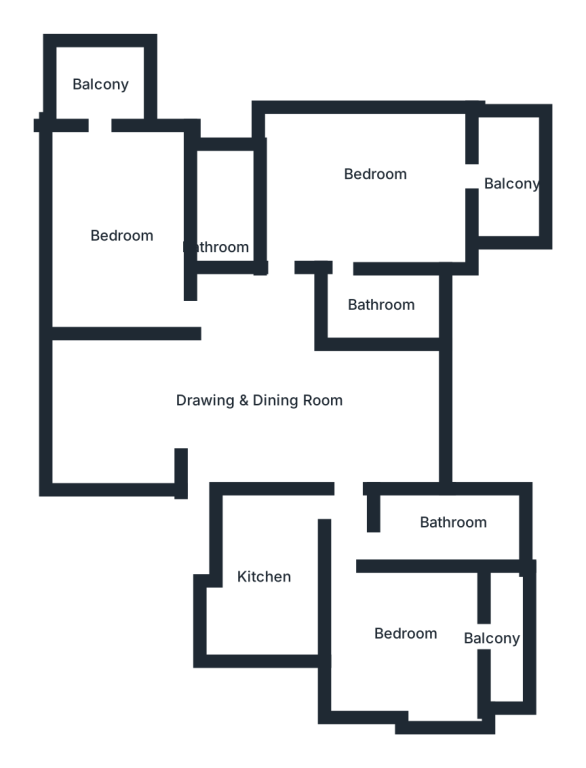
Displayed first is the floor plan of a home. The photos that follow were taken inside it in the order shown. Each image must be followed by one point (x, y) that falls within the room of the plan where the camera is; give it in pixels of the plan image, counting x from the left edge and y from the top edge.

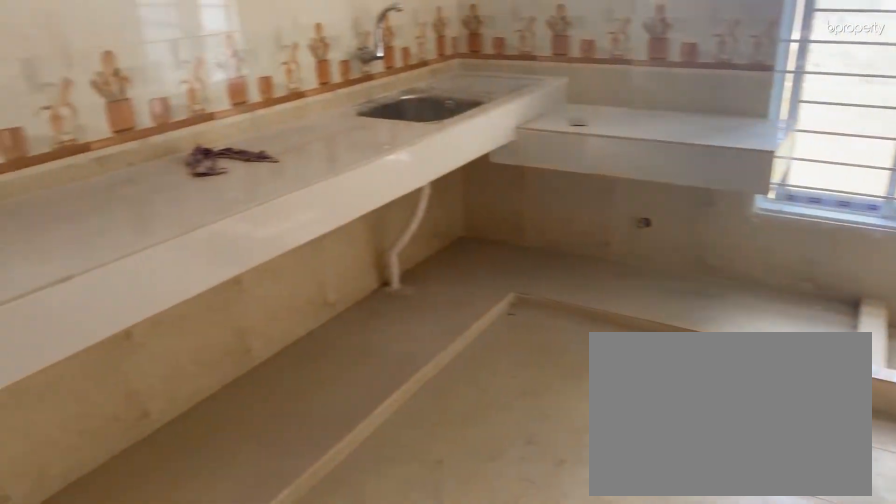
(263, 572)
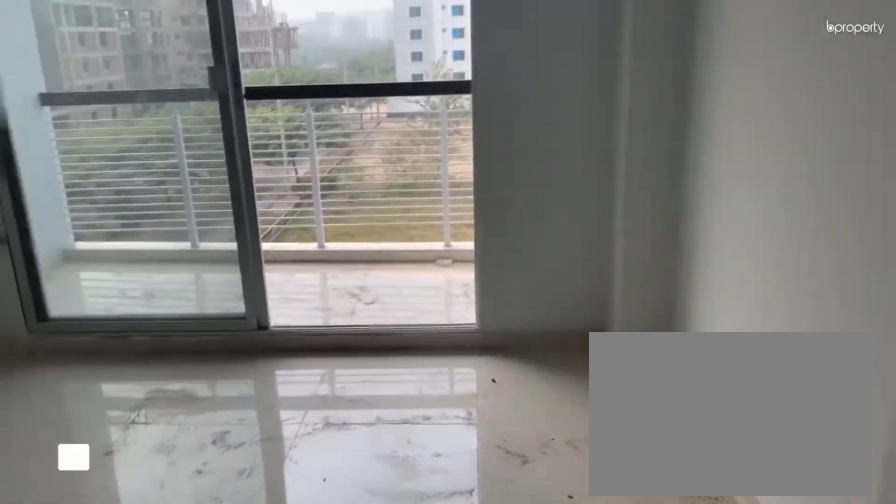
(422, 642)
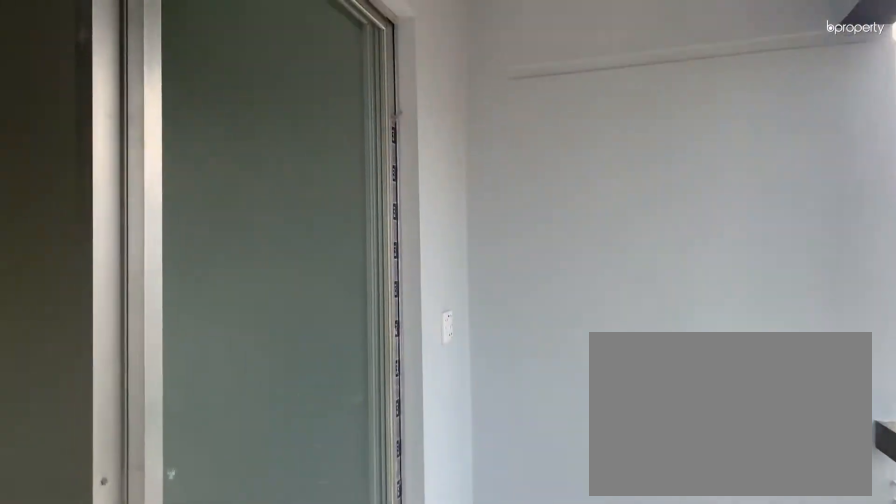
(501, 632)
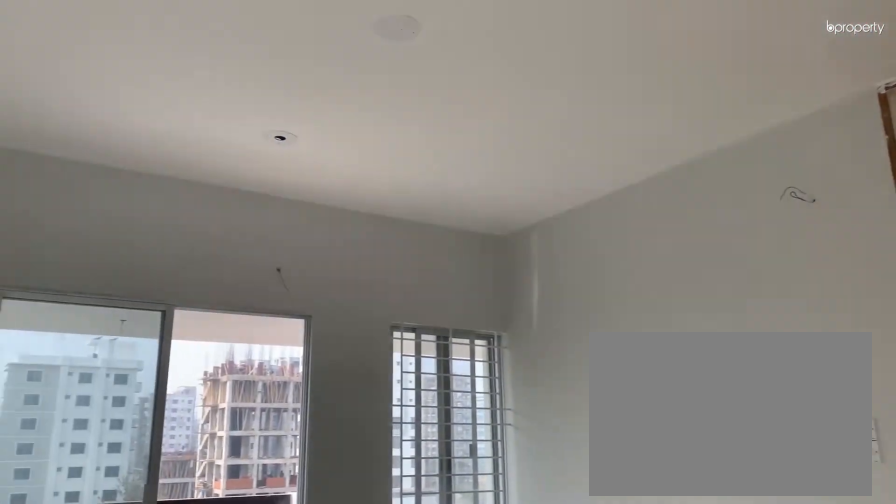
(355, 209)
